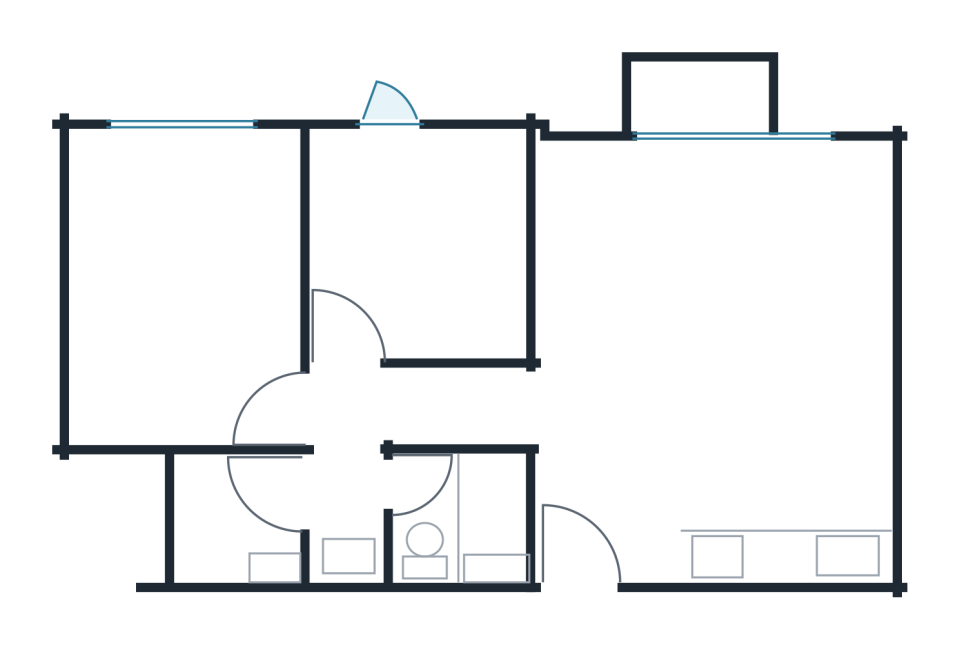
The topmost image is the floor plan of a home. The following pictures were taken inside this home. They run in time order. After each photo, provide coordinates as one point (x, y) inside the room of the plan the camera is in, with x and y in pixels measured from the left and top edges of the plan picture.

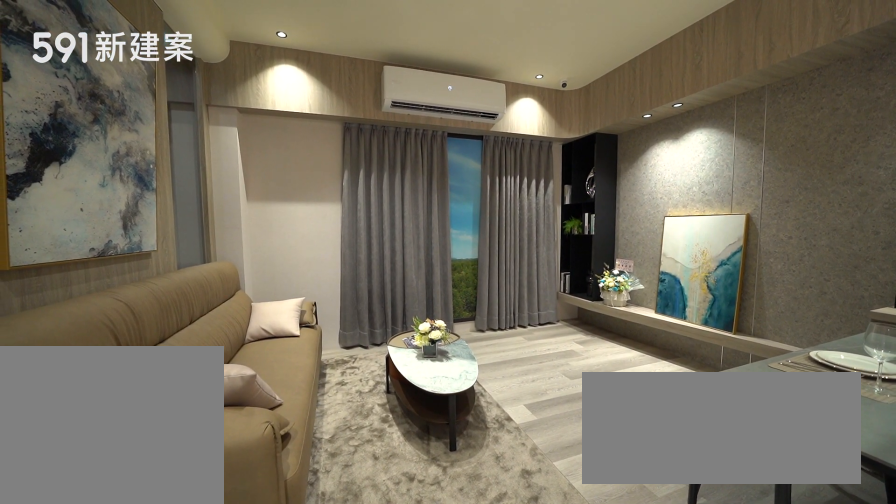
(717, 249)
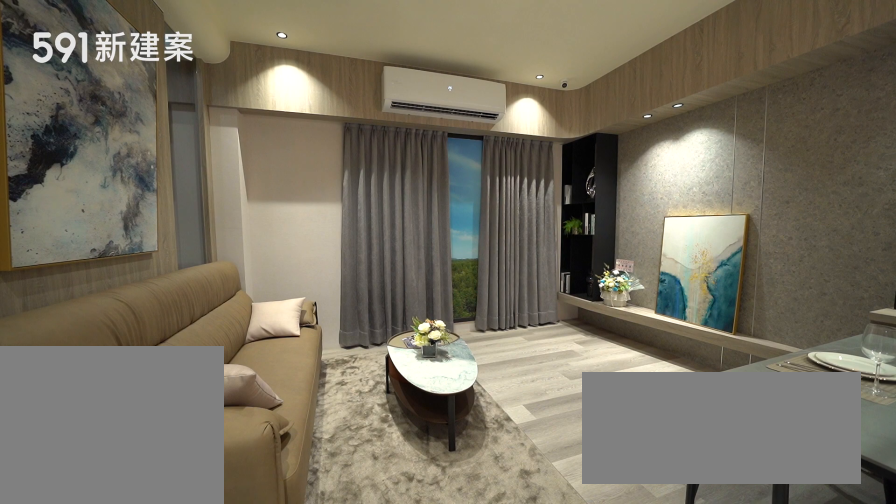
(717, 249)
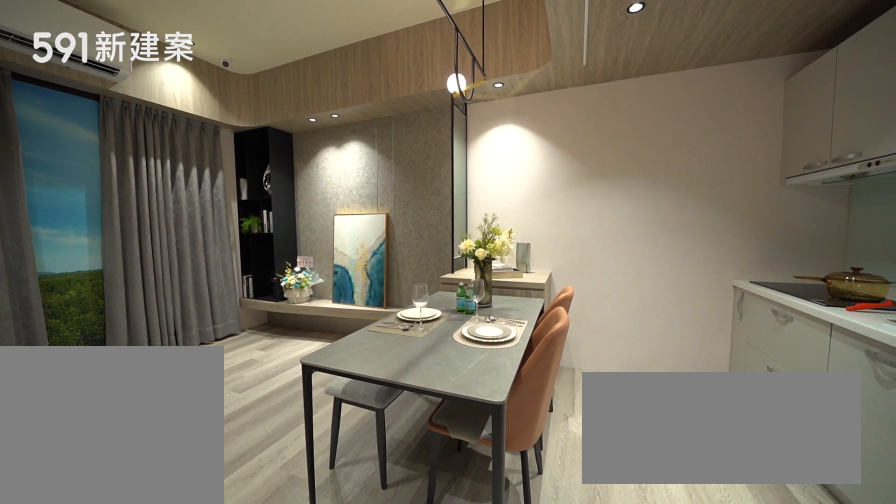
(777, 397)
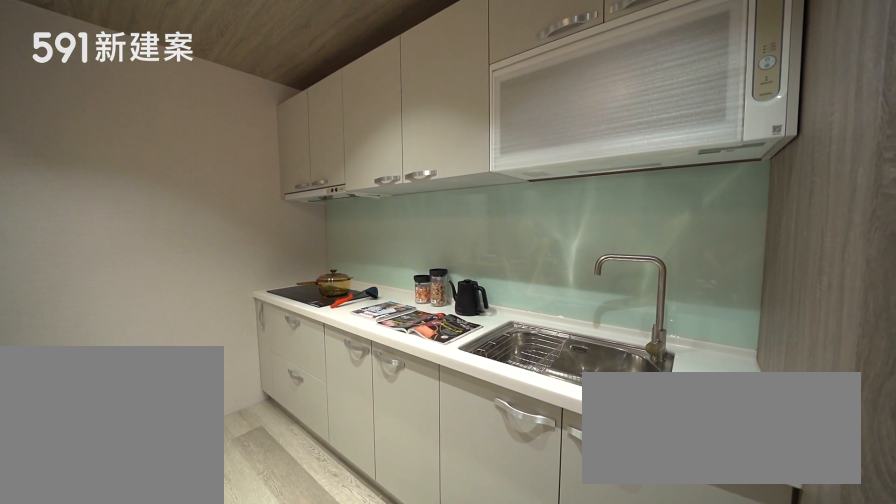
(792, 525)
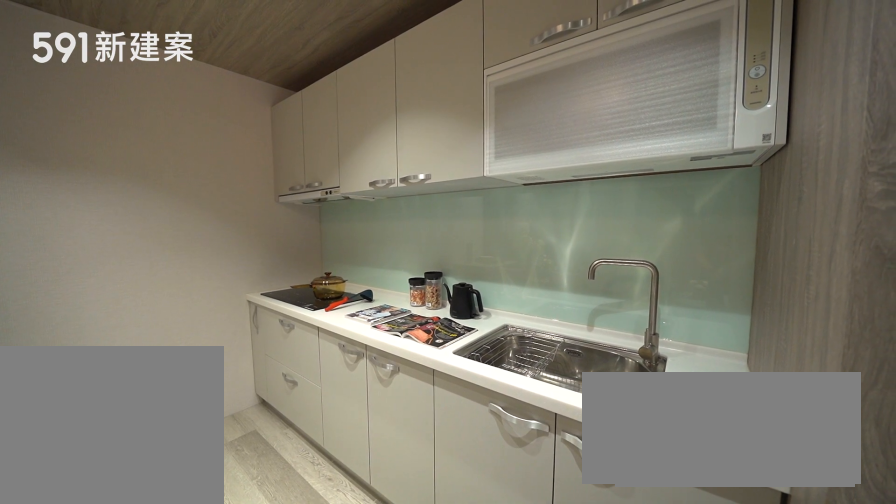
(792, 525)
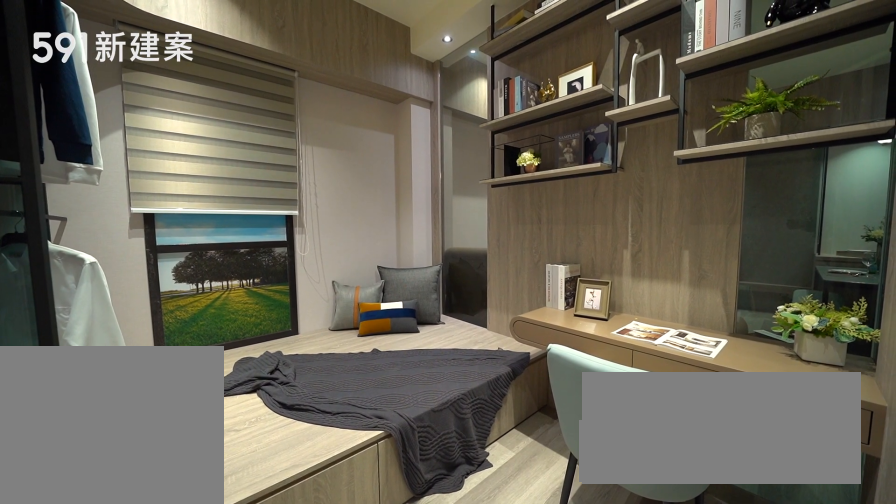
(425, 237)
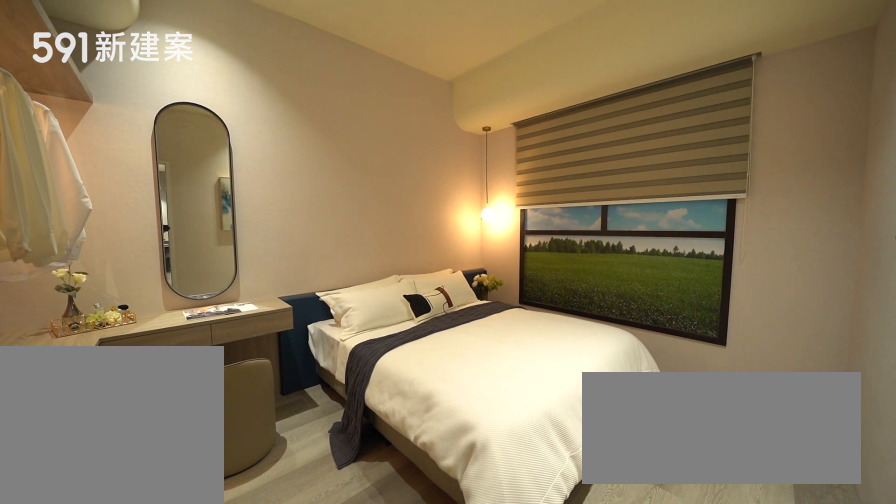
(180, 284)
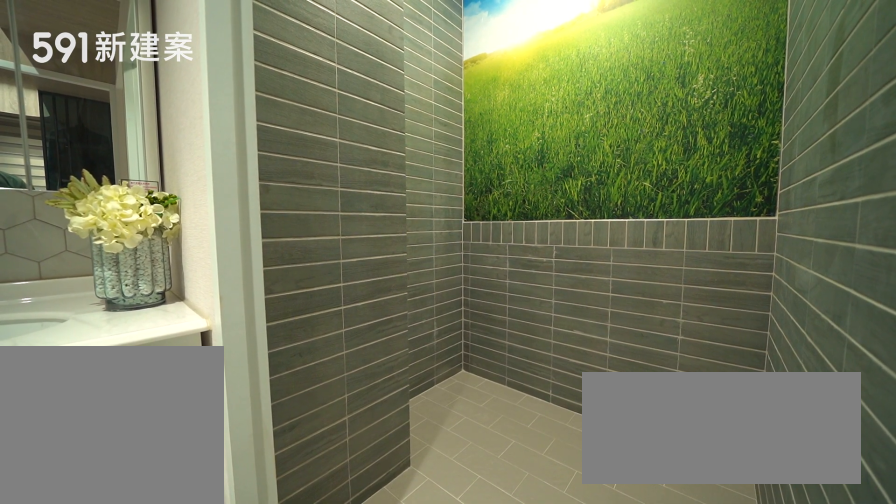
(240, 521)
